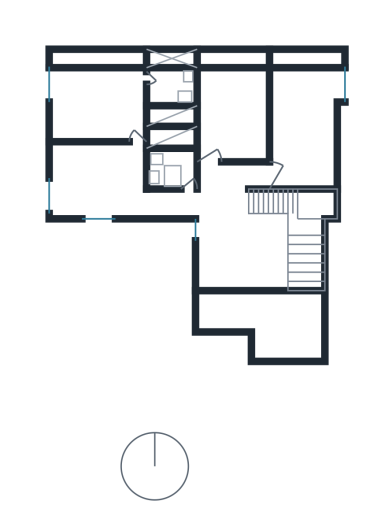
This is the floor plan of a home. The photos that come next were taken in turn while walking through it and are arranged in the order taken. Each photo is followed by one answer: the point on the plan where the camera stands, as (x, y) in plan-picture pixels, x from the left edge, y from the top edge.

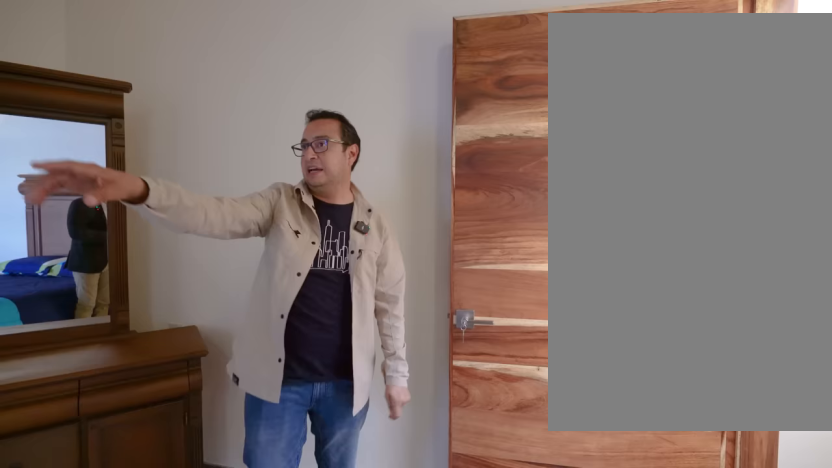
(291, 172)
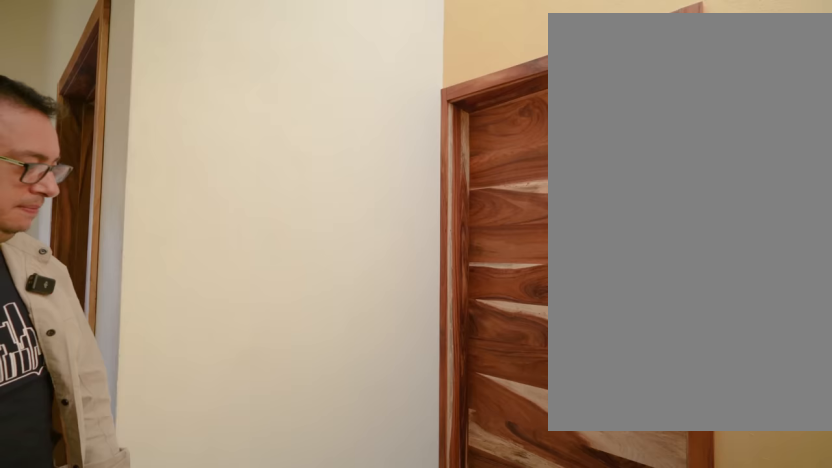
(245, 172)
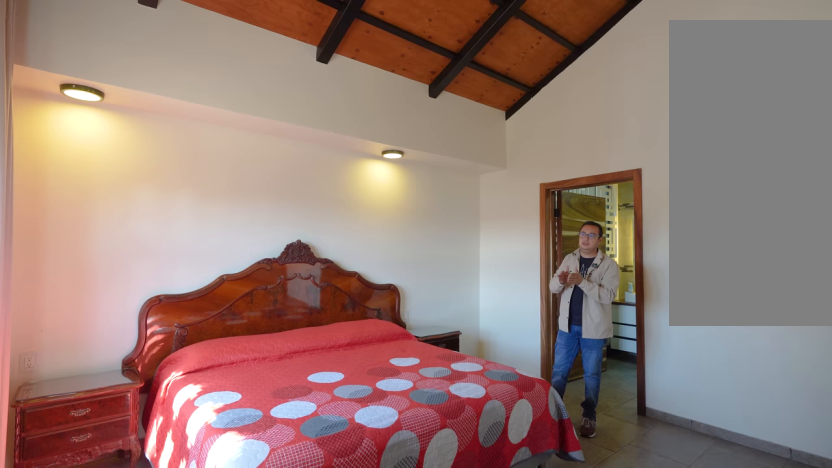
(100, 126)
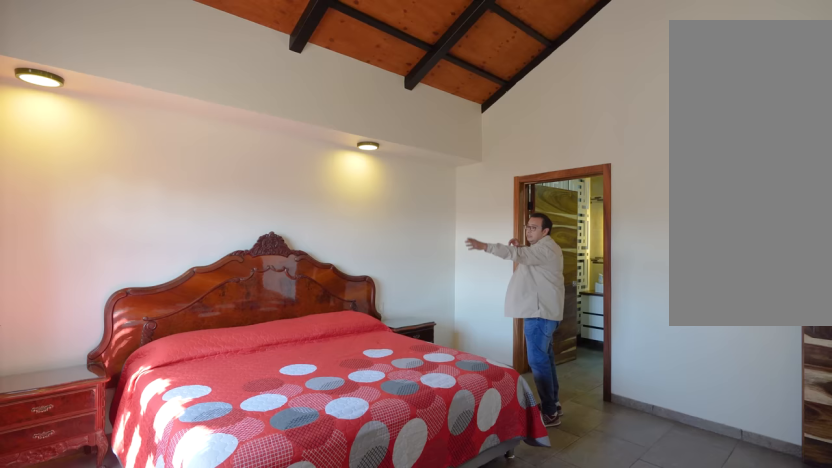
(100, 125)
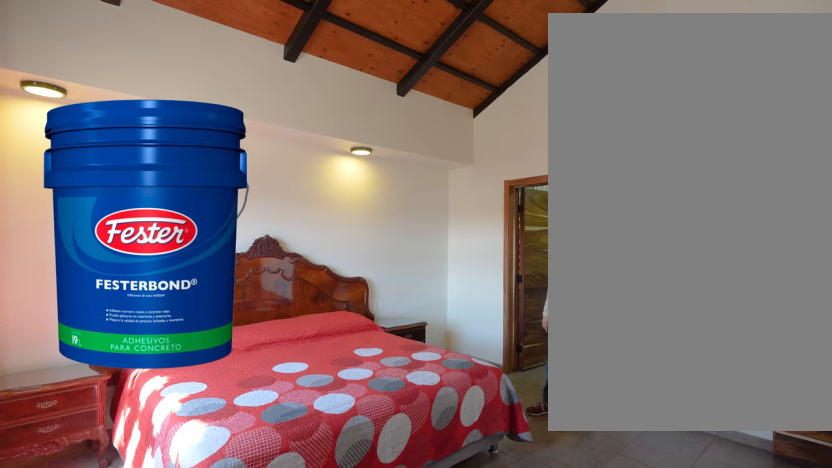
(100, 126)
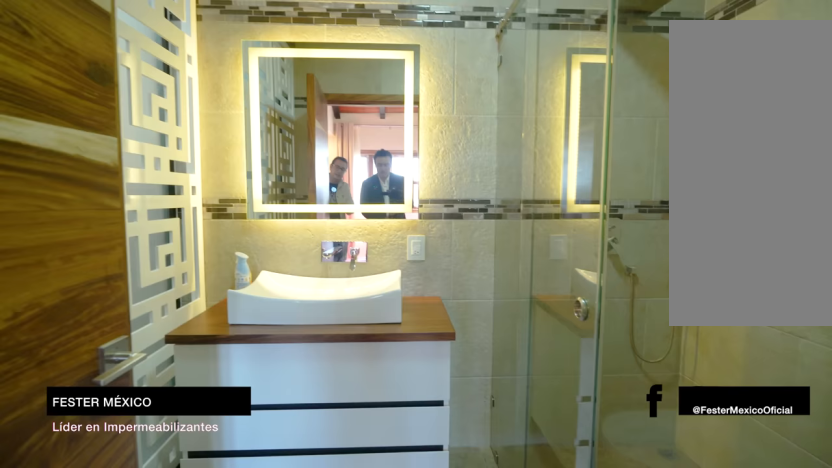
(131, 83)
